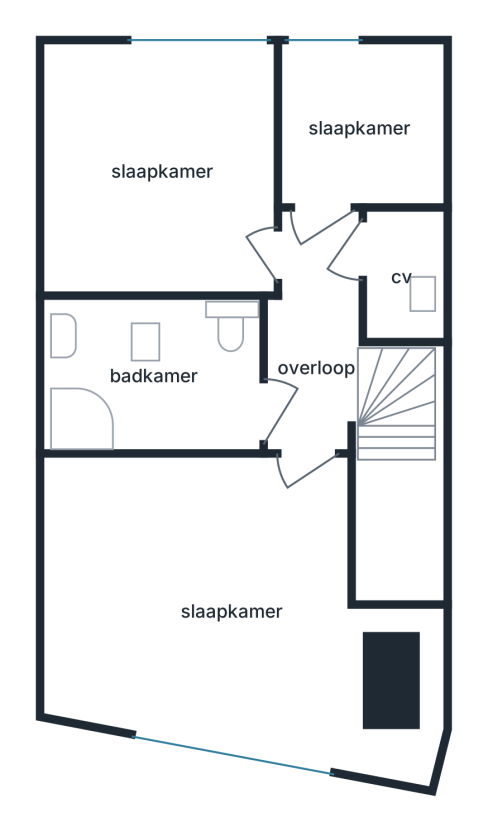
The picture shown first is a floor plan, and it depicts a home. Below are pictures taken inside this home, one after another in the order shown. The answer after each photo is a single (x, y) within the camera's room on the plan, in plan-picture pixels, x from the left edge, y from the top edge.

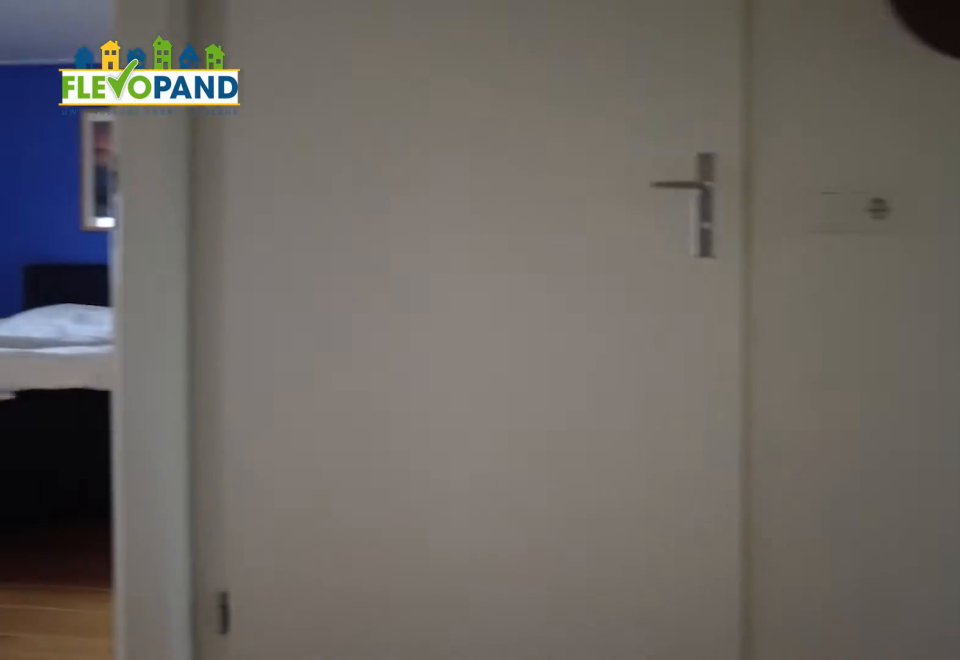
(315, 333)
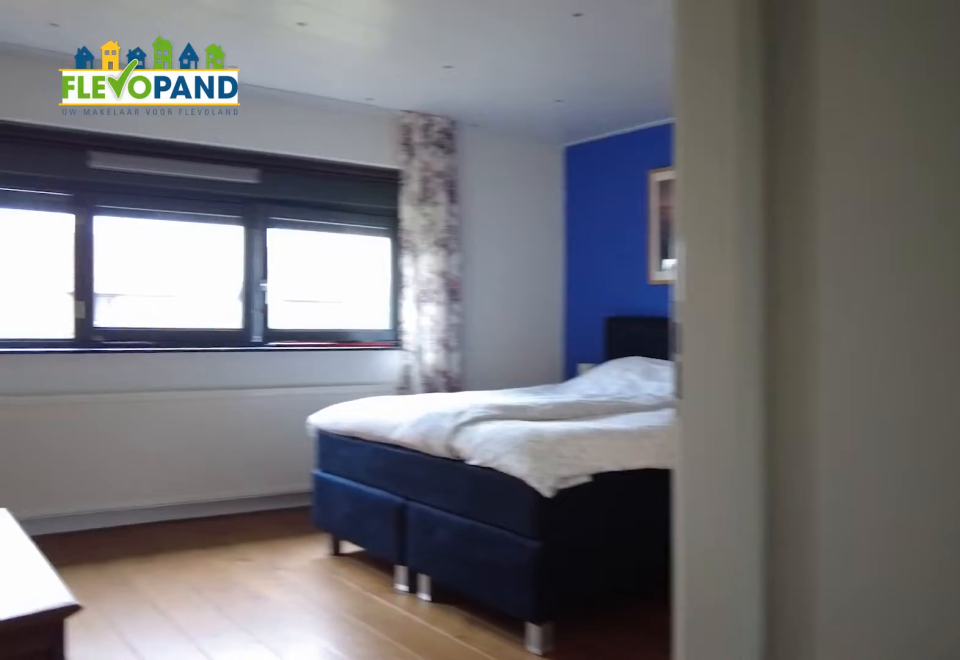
(315, 333)
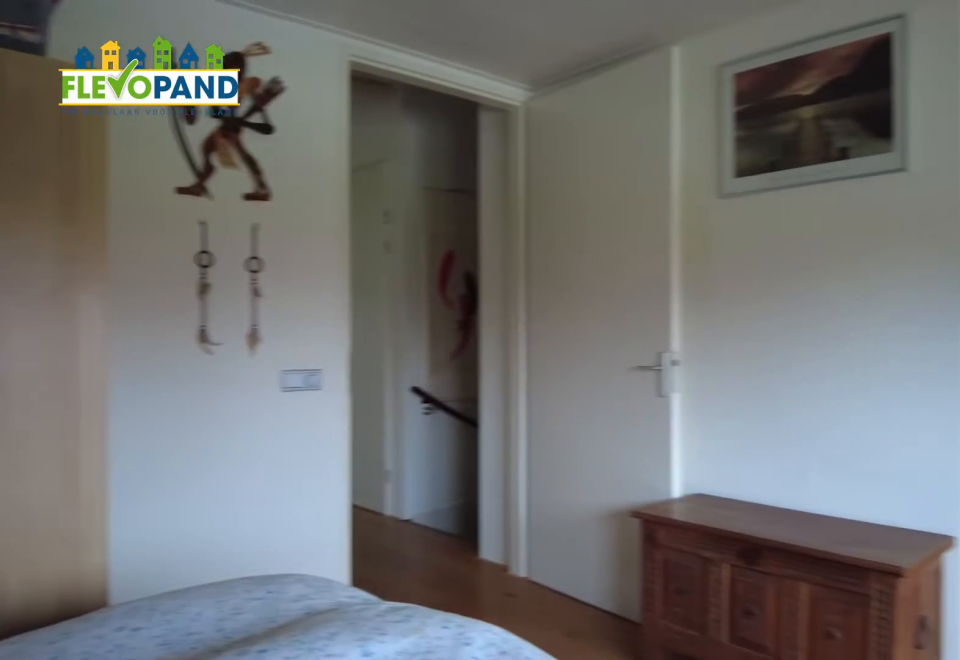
(224, 643)
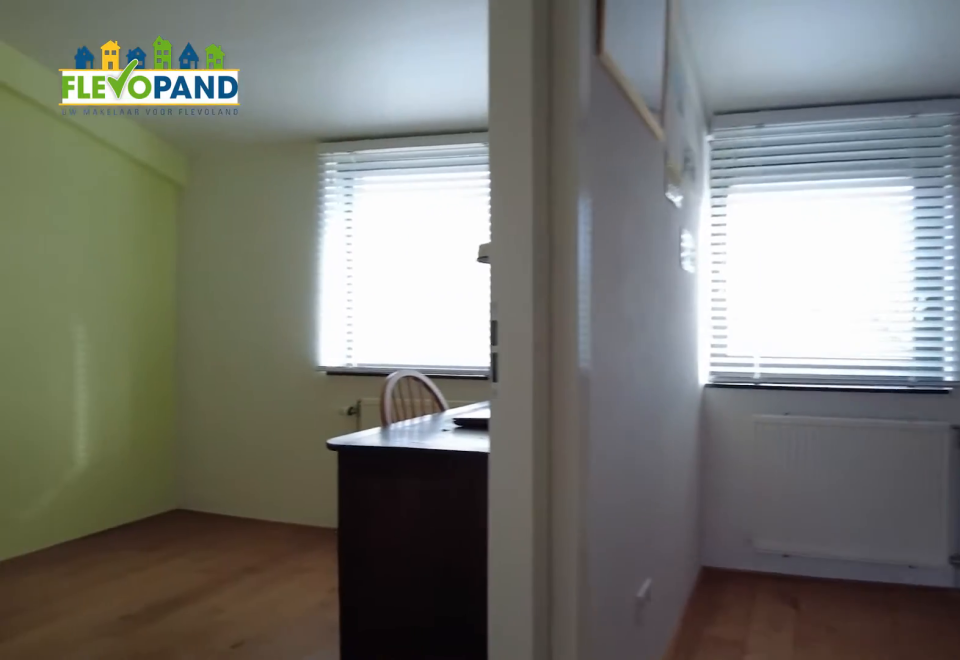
(314, 334)
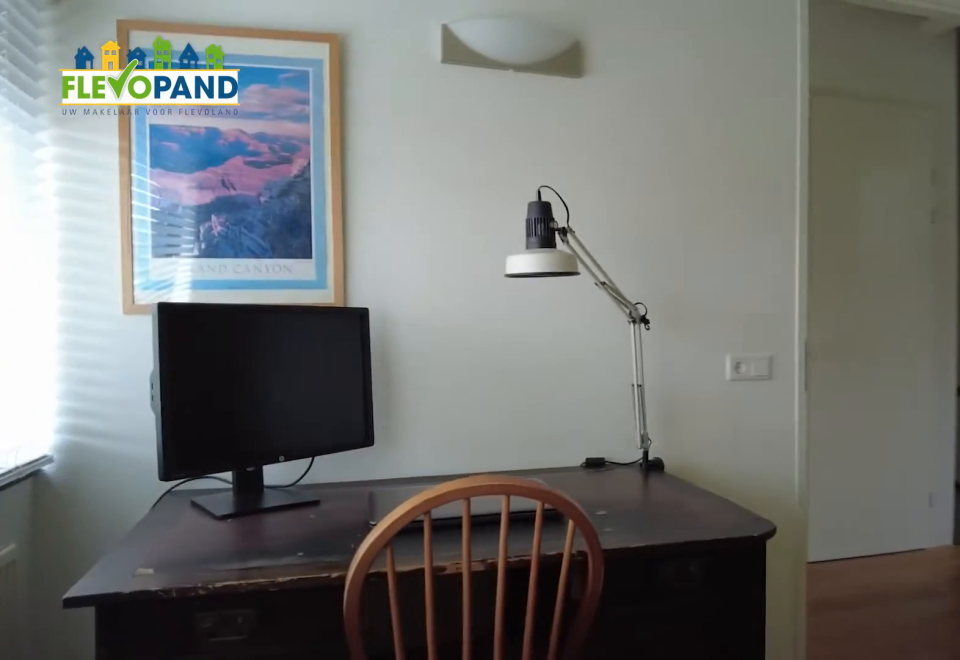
(72, 171)
